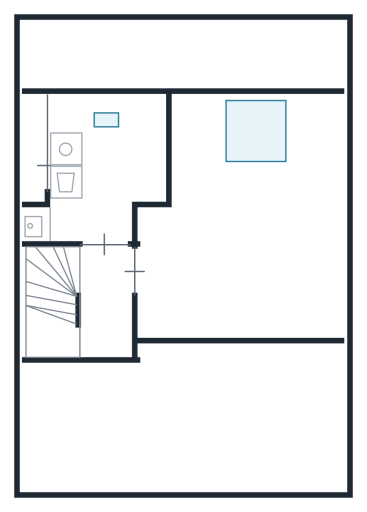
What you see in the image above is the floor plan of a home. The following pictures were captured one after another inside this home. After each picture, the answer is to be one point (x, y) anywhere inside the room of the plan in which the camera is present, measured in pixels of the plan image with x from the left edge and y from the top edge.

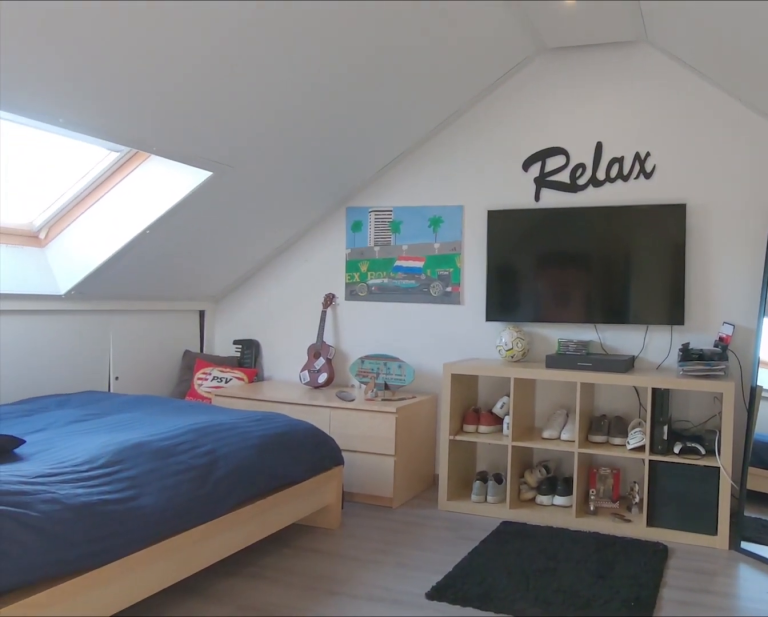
(246, 237)
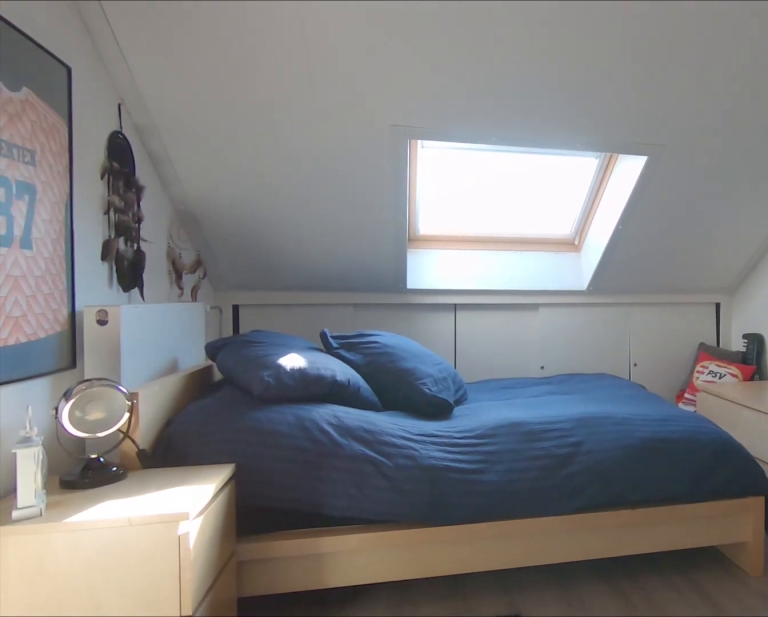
(246, 237)
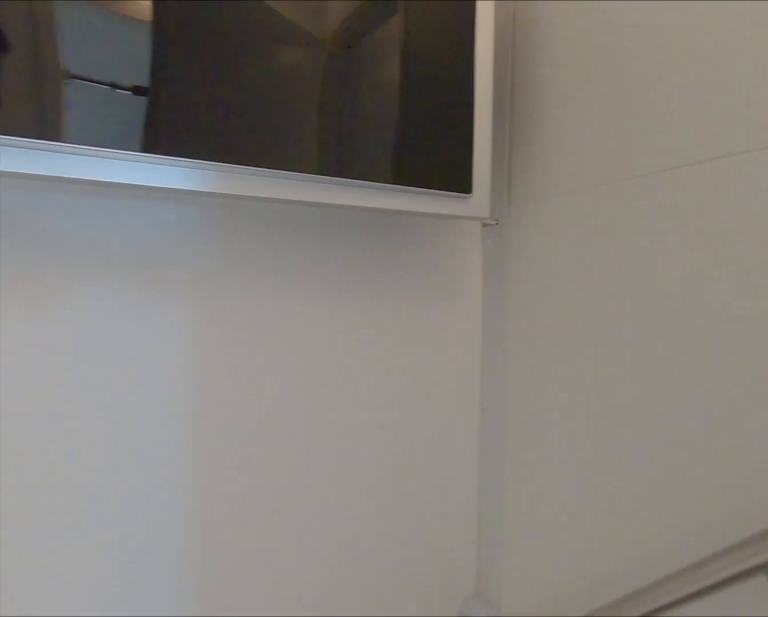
(105, 300)
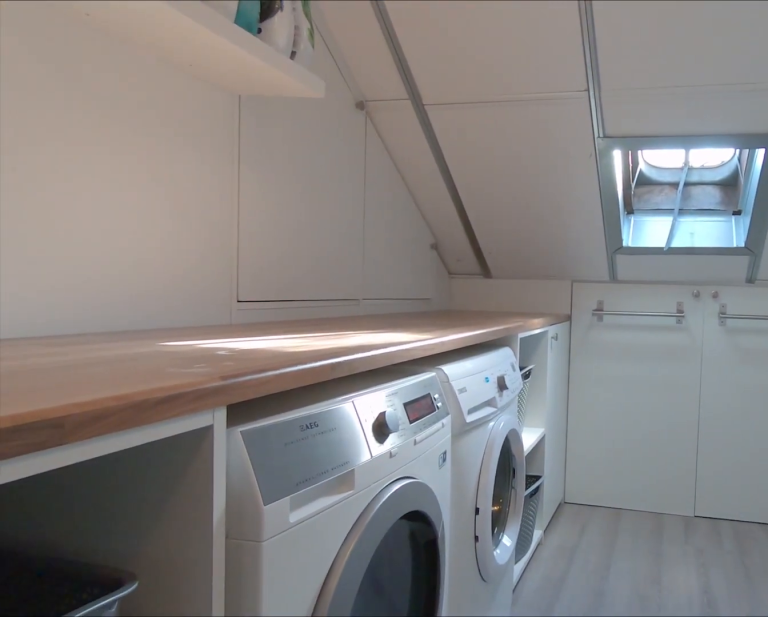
(115, 178)
